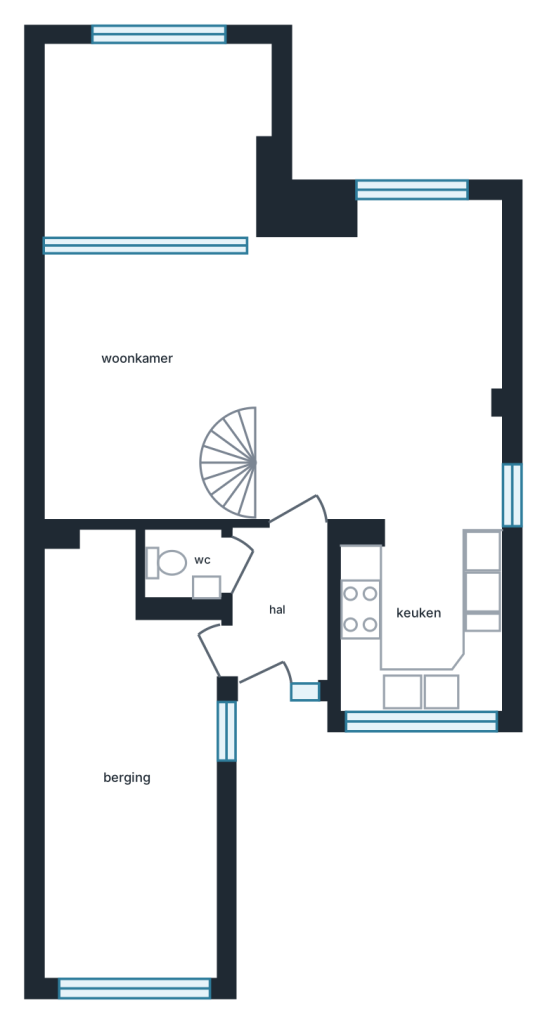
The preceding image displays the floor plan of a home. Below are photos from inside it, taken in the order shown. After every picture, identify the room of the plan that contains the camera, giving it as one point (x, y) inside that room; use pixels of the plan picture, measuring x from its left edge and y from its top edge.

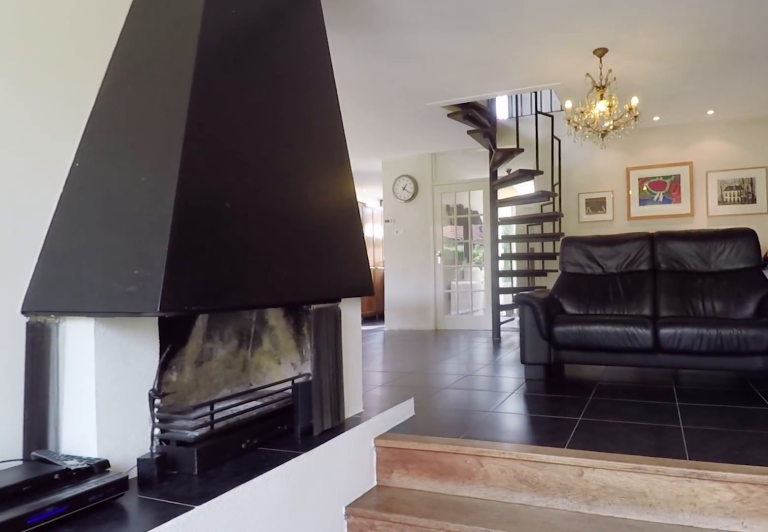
(153, 148)
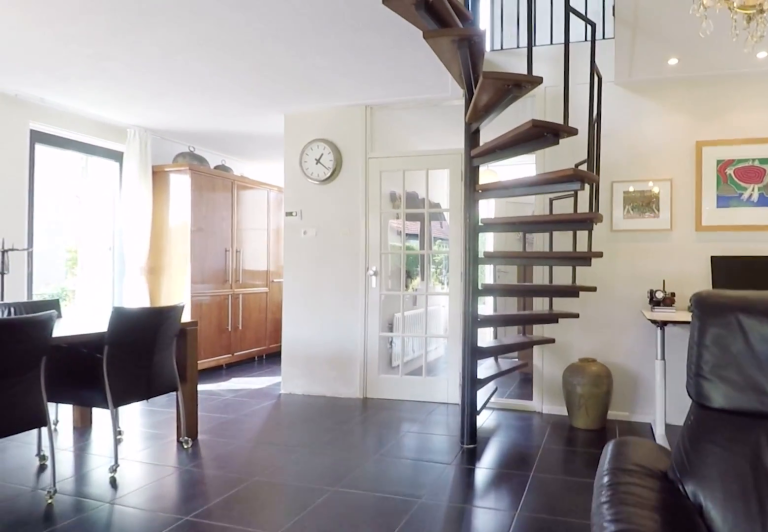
(293, 377)
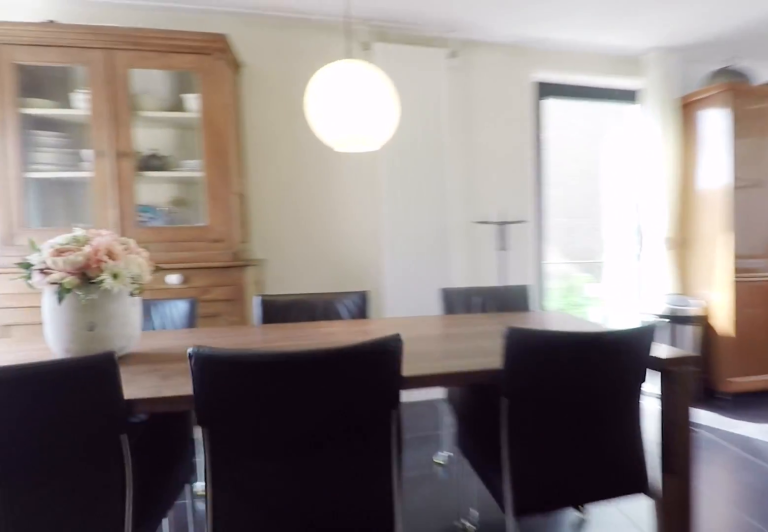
(293, 377)
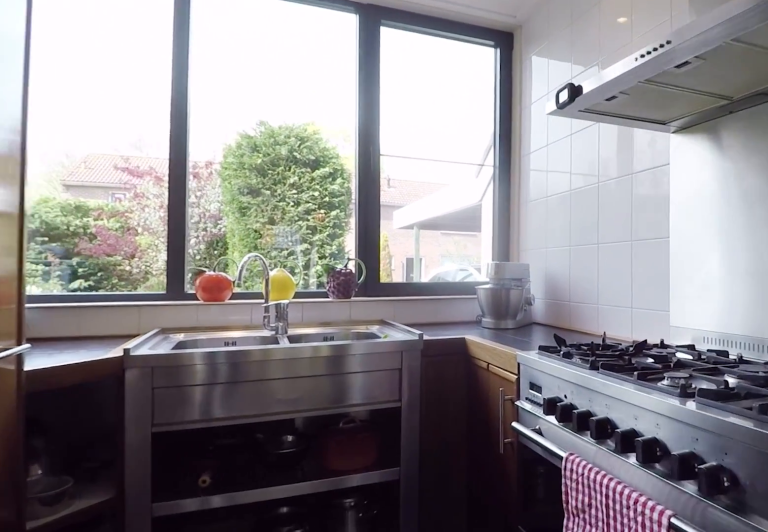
(421, 627)
